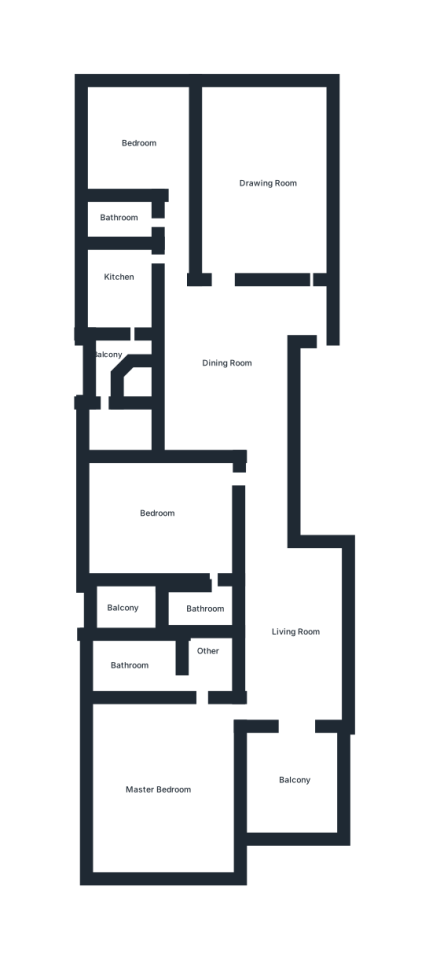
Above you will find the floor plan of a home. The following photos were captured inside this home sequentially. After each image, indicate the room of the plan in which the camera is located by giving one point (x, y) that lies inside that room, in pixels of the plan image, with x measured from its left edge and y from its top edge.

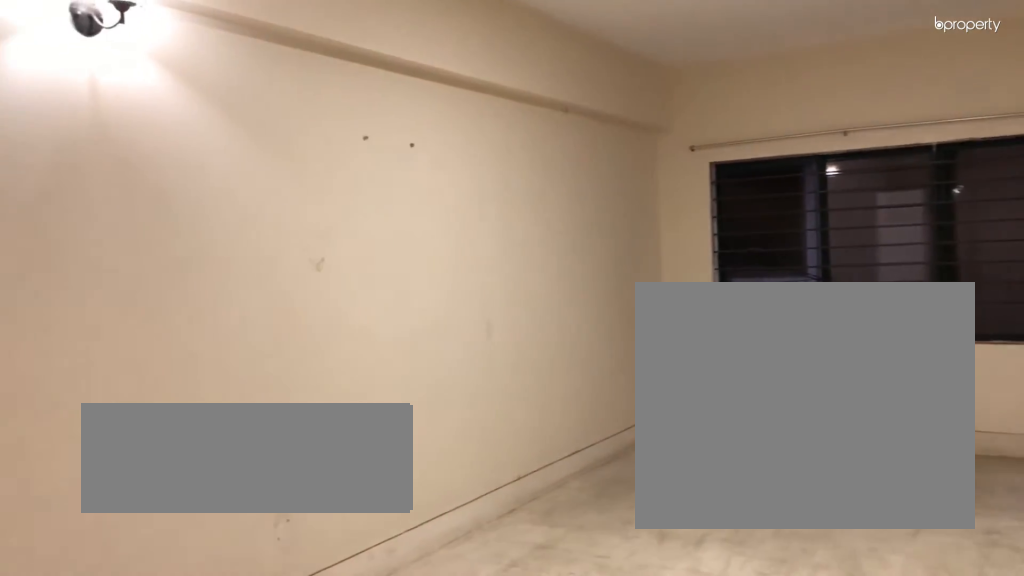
(253, 186)
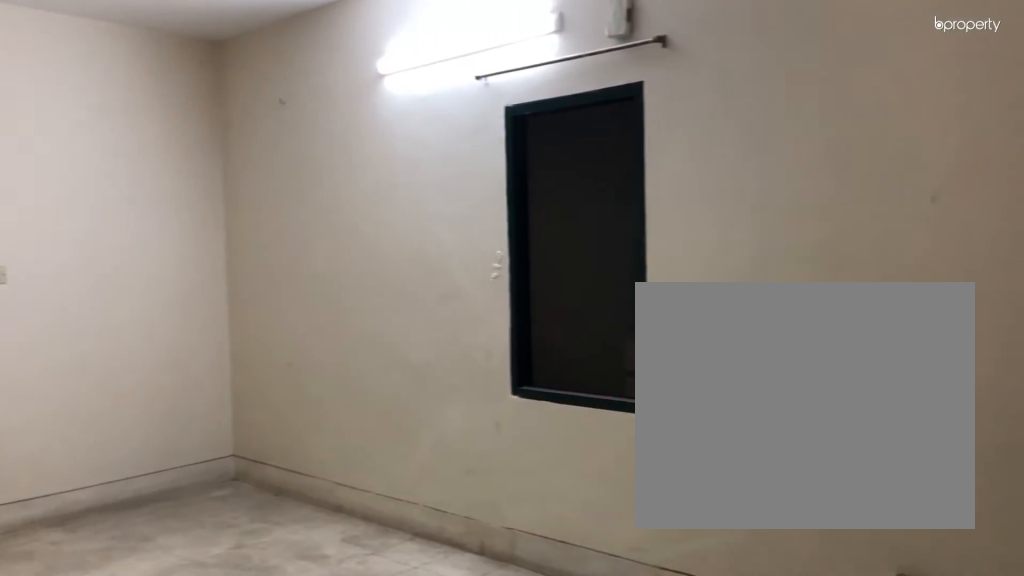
(227, 354)
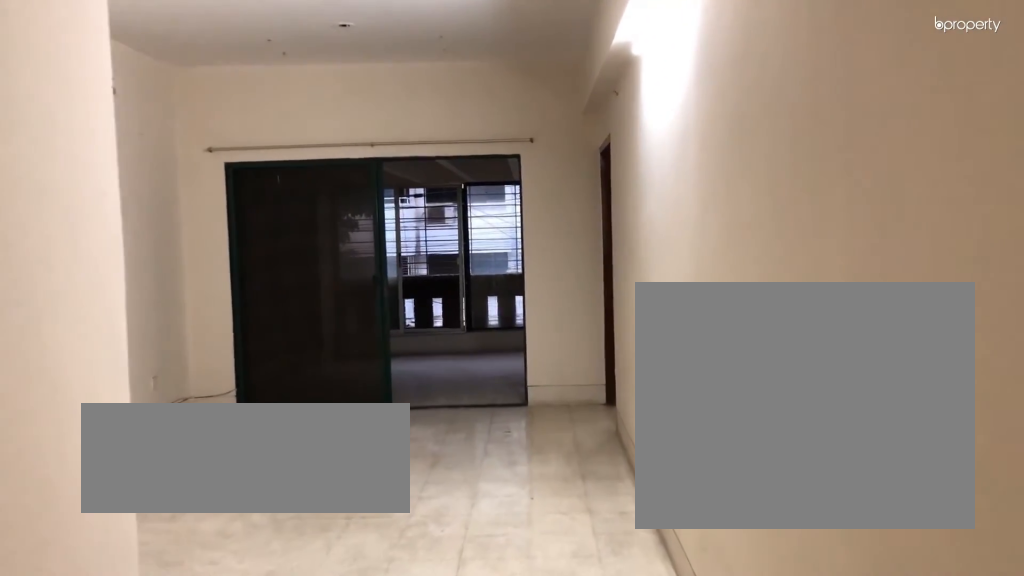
(298, 634)
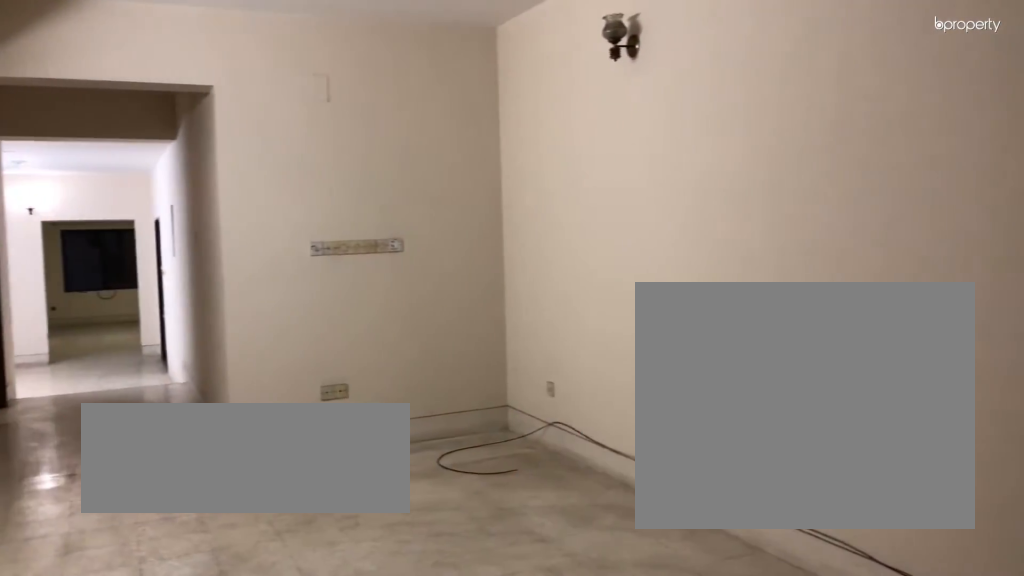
(298, 634)
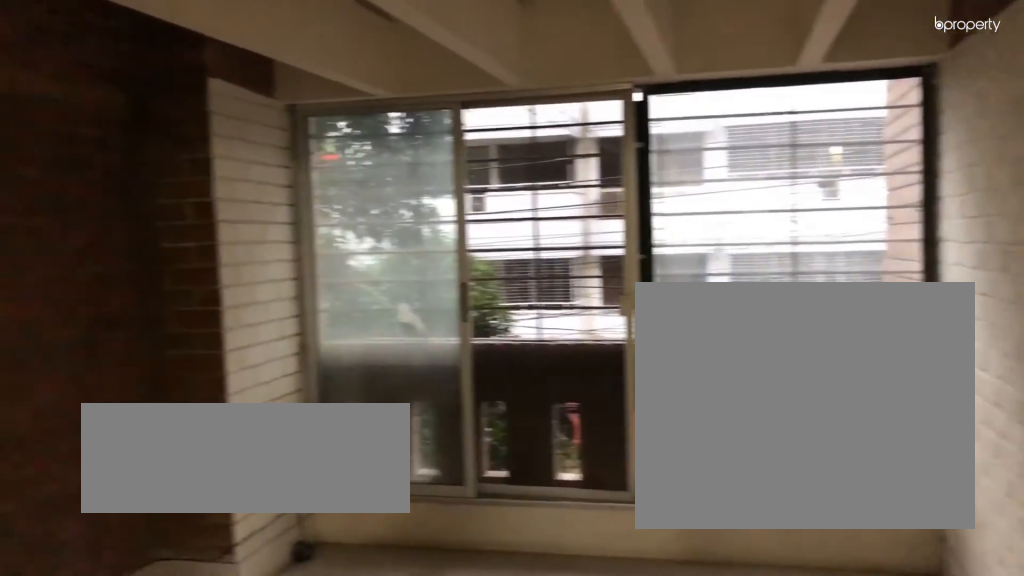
(291, 780)
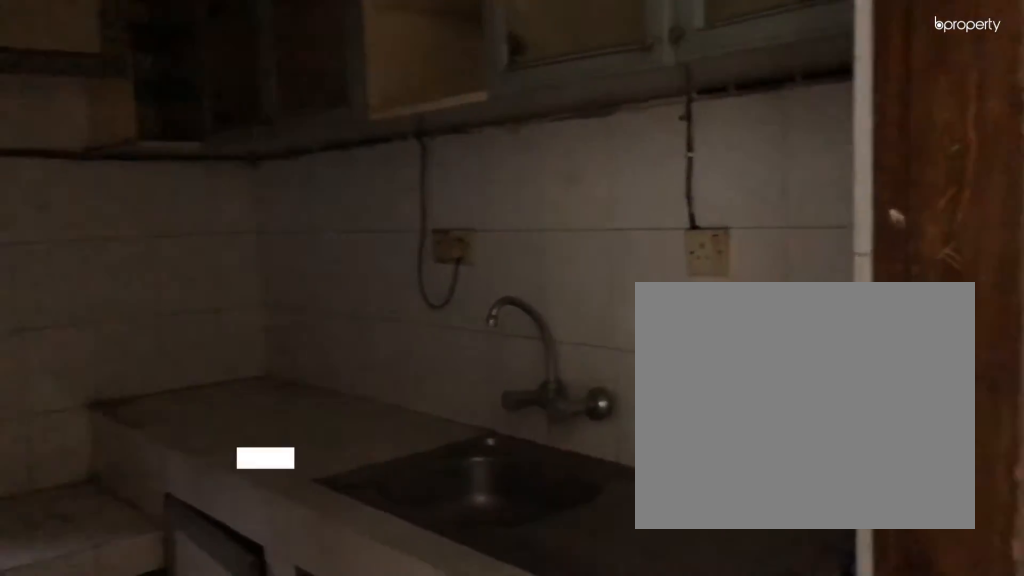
(126, 299)
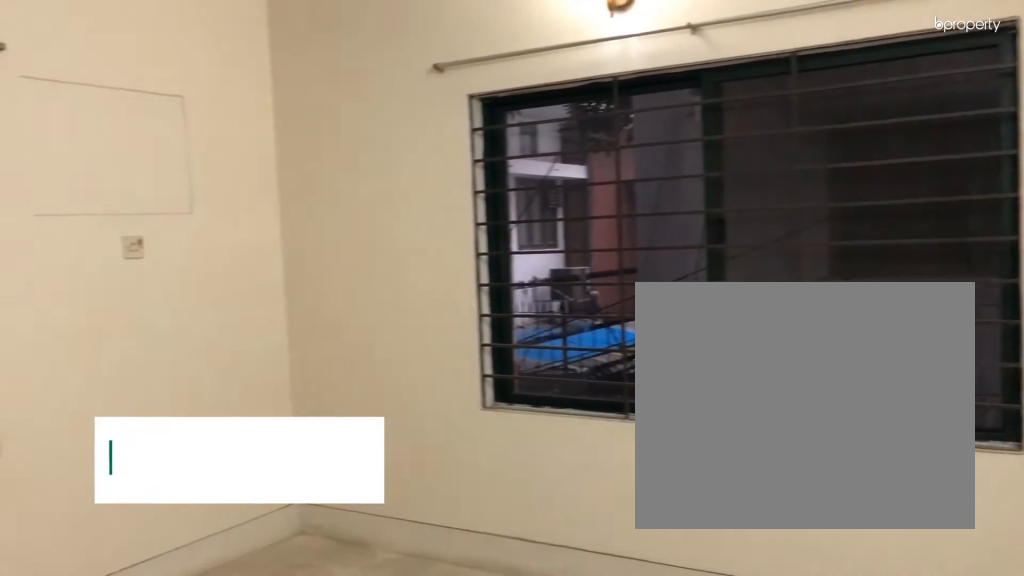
(140, 141)
